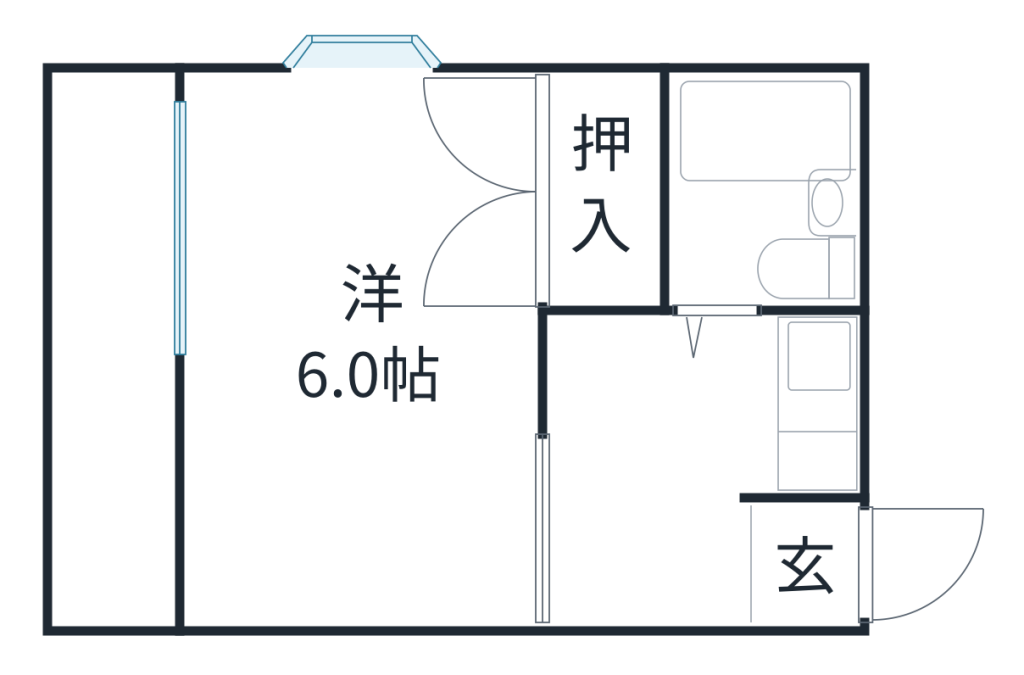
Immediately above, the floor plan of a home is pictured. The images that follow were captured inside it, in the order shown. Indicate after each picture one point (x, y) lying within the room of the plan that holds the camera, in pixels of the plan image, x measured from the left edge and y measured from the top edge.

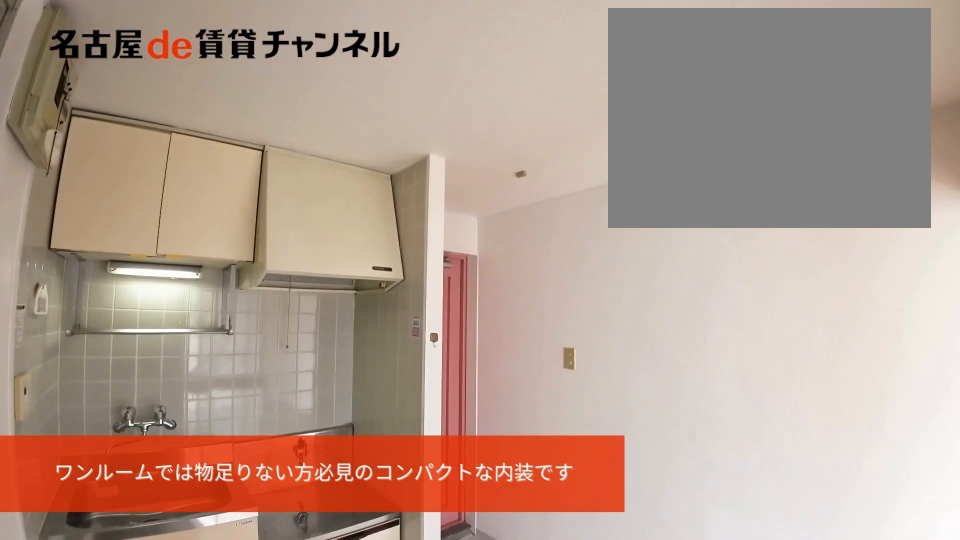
(652, 468)
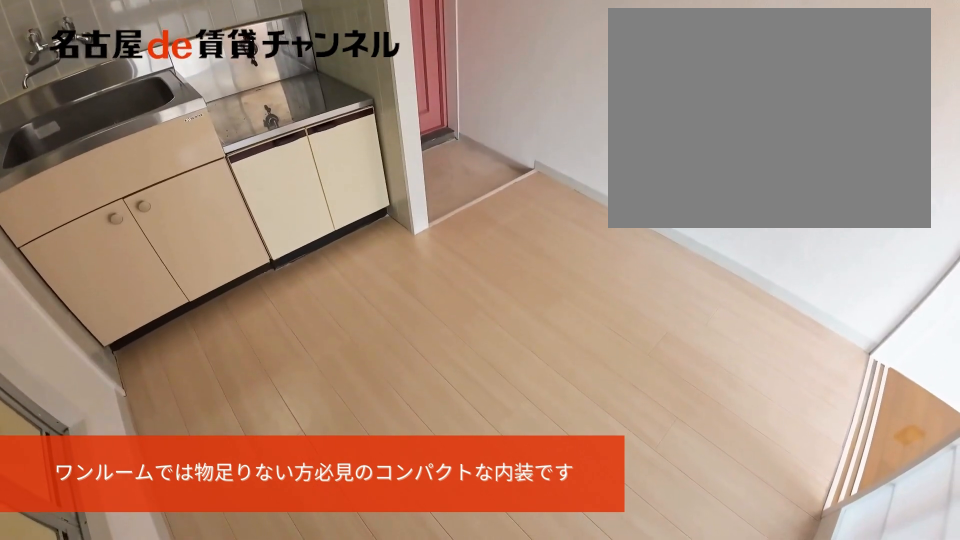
(652, 468)
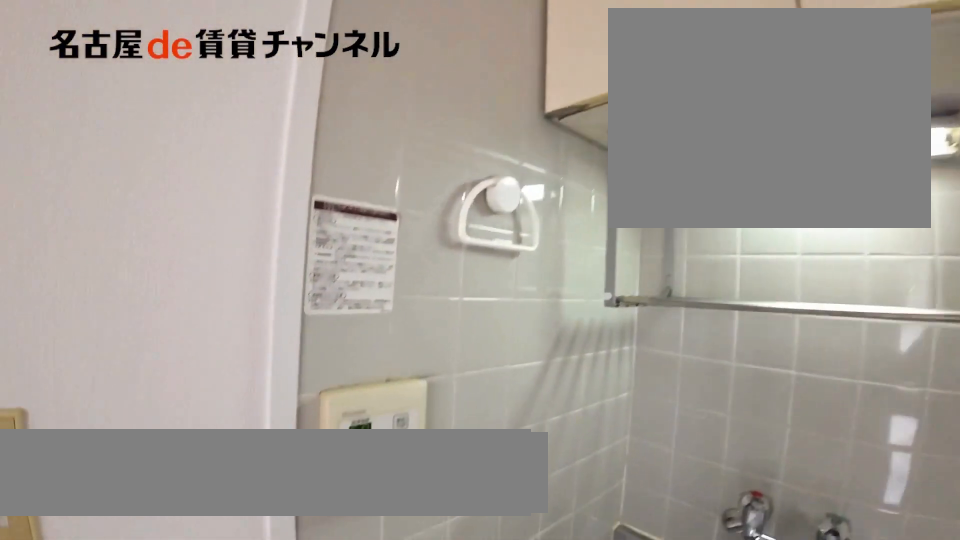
(824, 411)
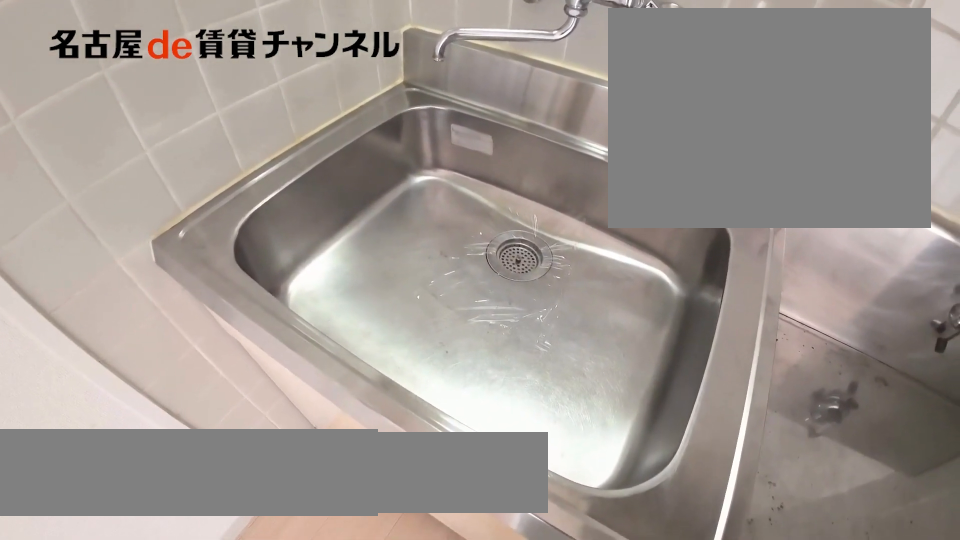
(824, 411)
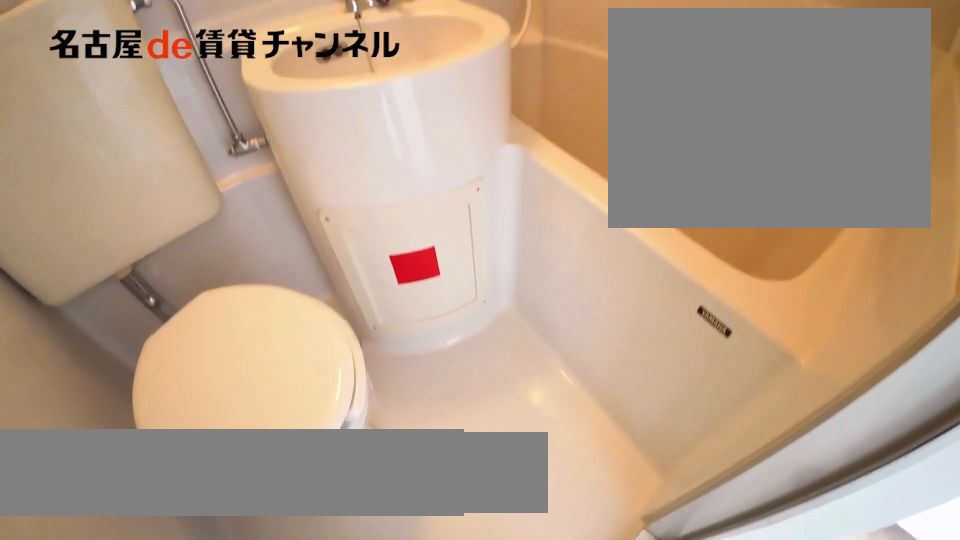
(763, 186)
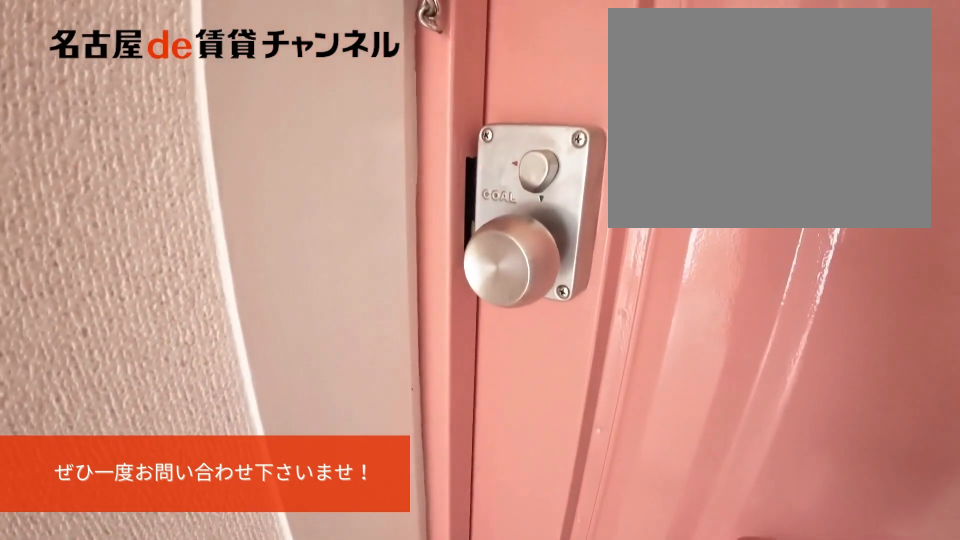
(807, 565)
